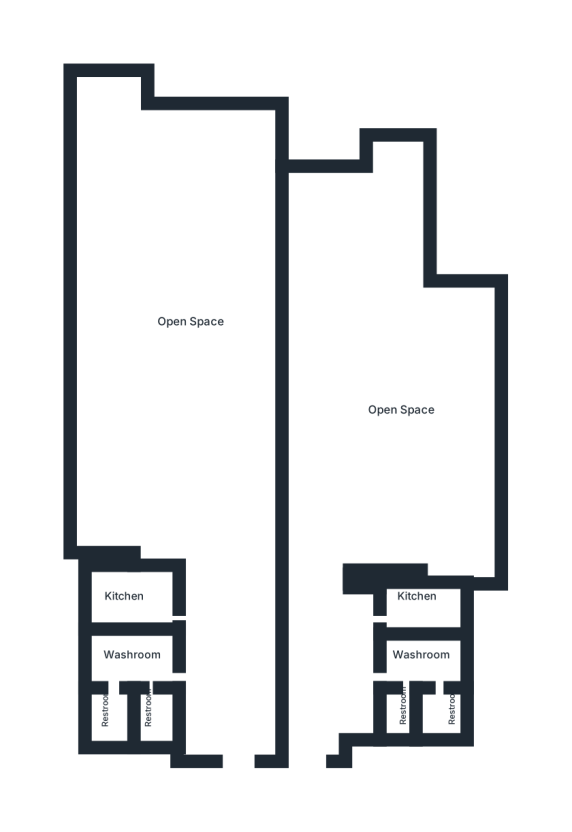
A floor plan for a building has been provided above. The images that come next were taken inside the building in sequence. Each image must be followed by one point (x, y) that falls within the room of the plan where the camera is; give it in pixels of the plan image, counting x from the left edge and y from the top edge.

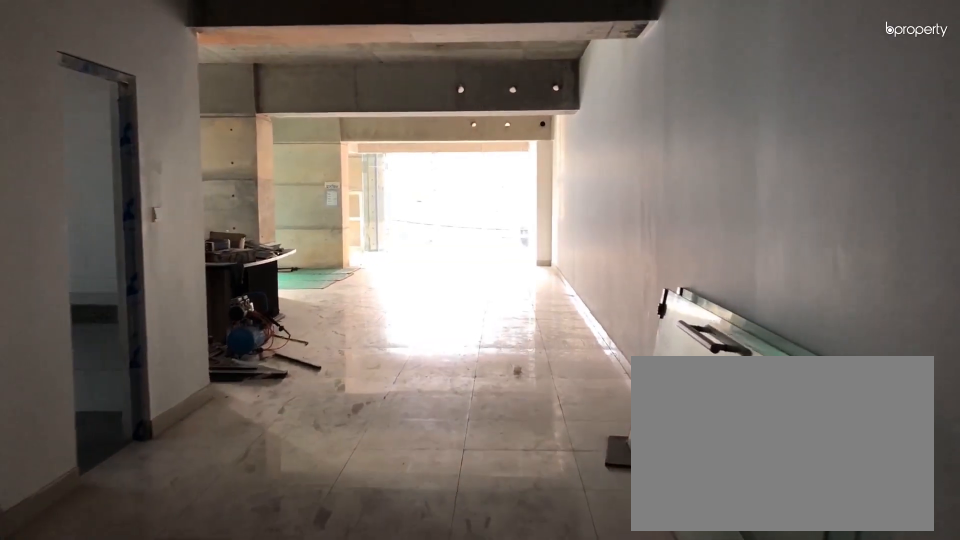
(237, 698)
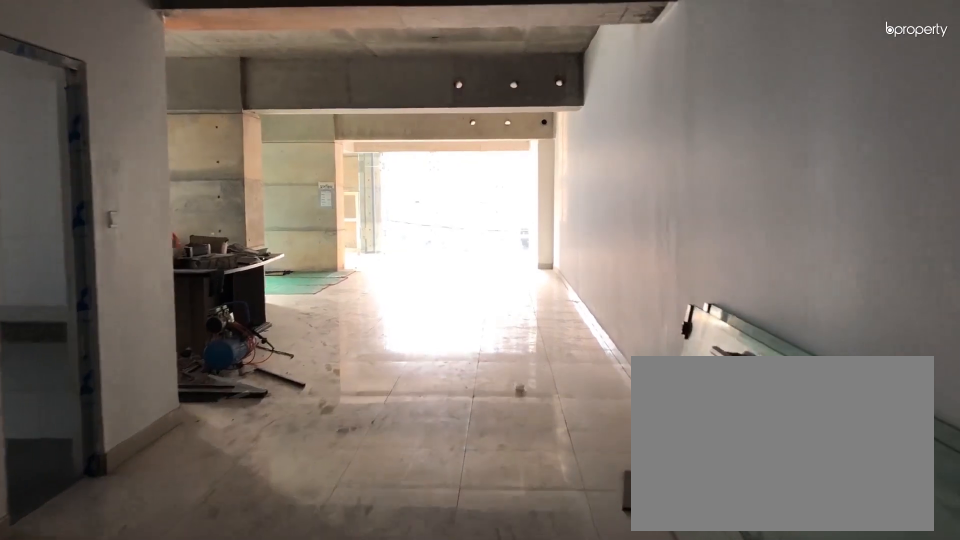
(237, 698)
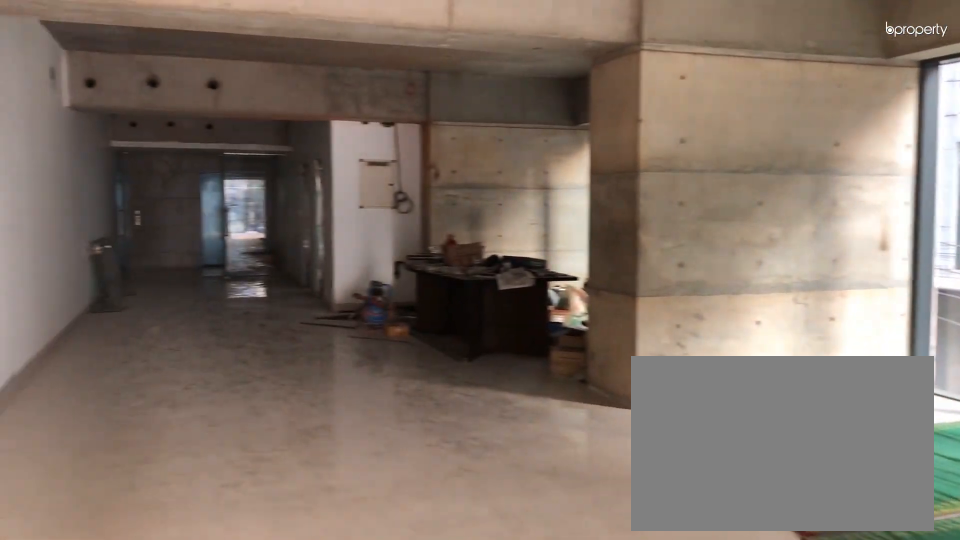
(189, 290)
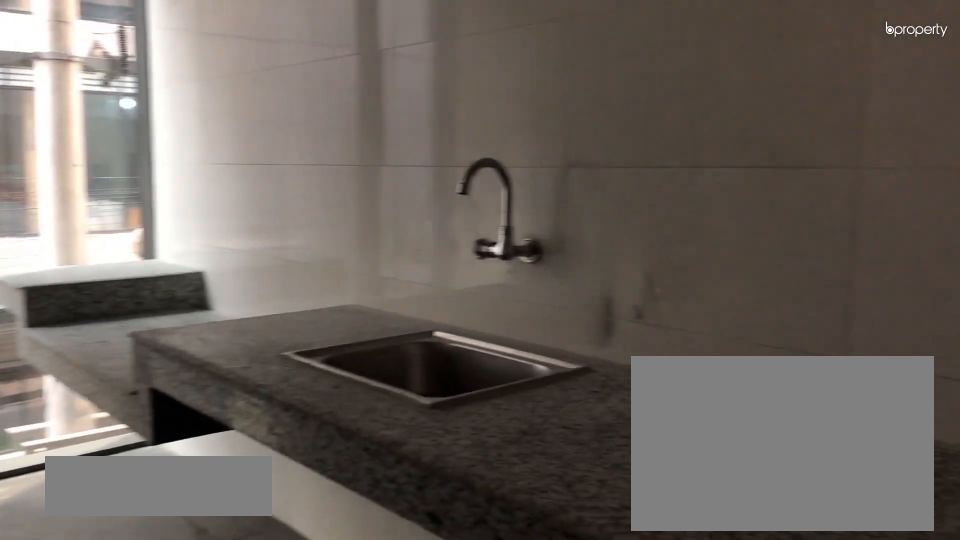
(134, 591)
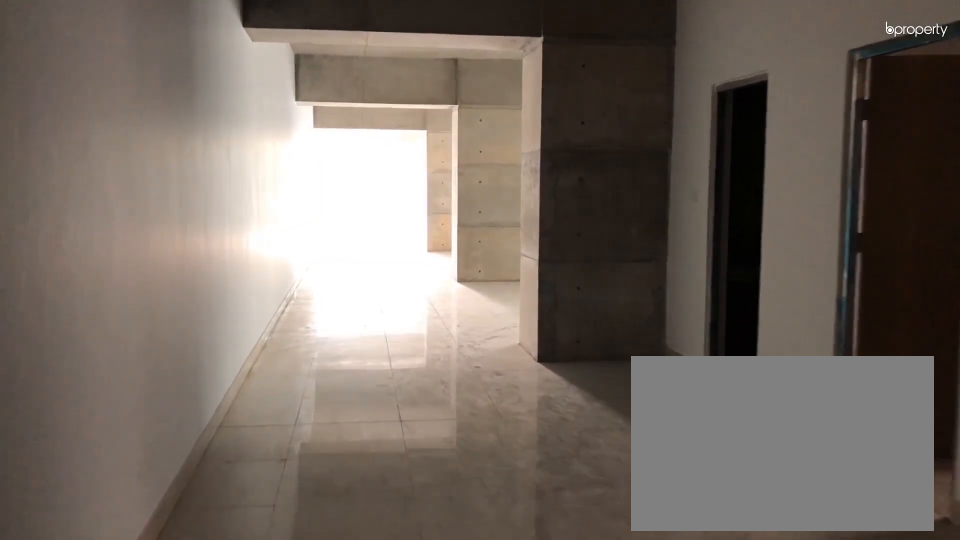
(320, 708)
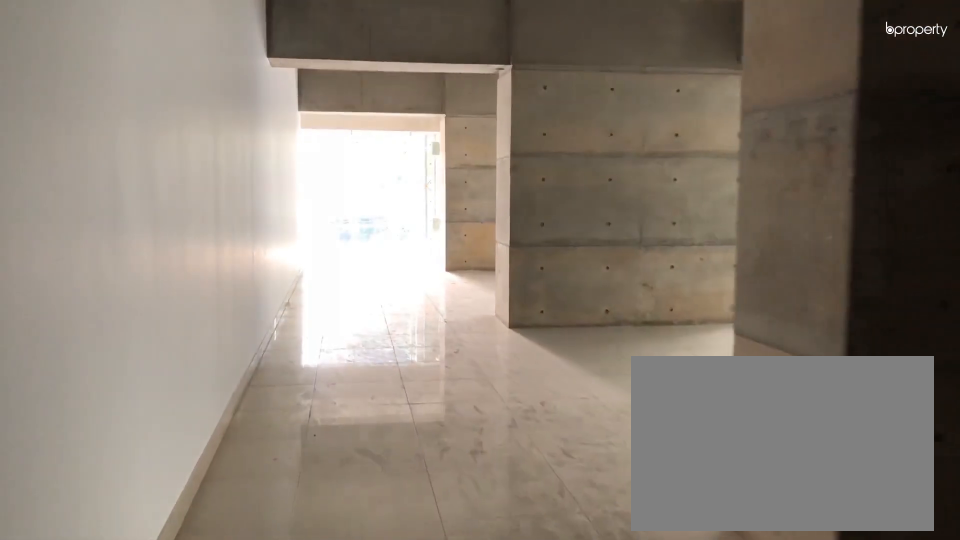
(332, 468)
